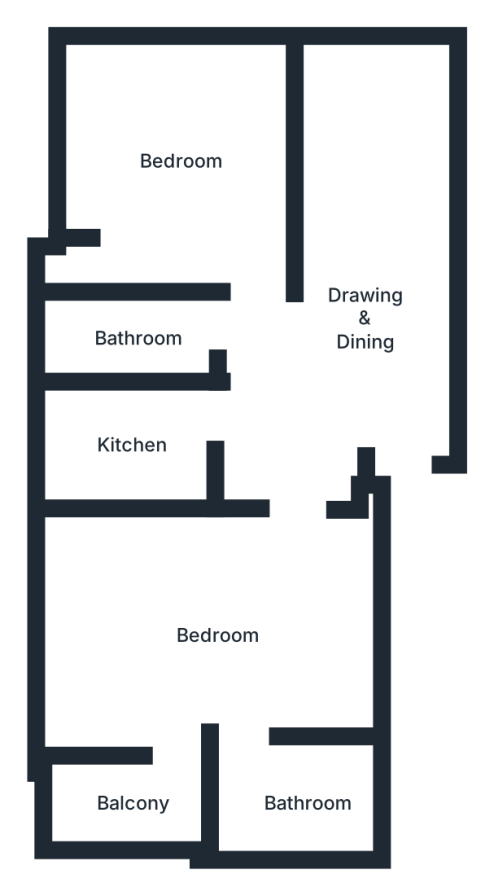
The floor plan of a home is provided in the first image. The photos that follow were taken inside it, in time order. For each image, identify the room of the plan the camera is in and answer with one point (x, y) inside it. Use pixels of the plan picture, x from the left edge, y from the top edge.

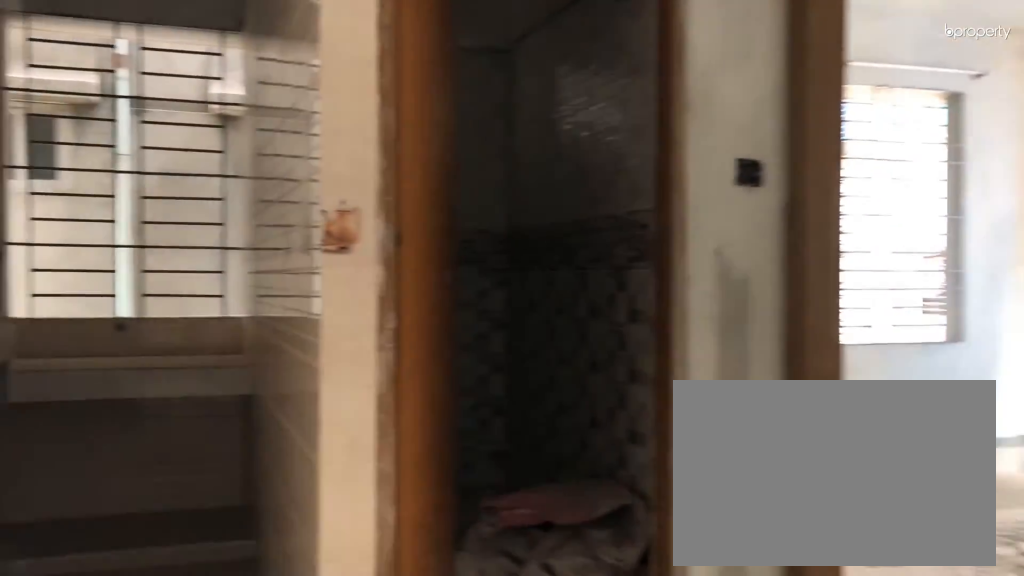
(358, 306)
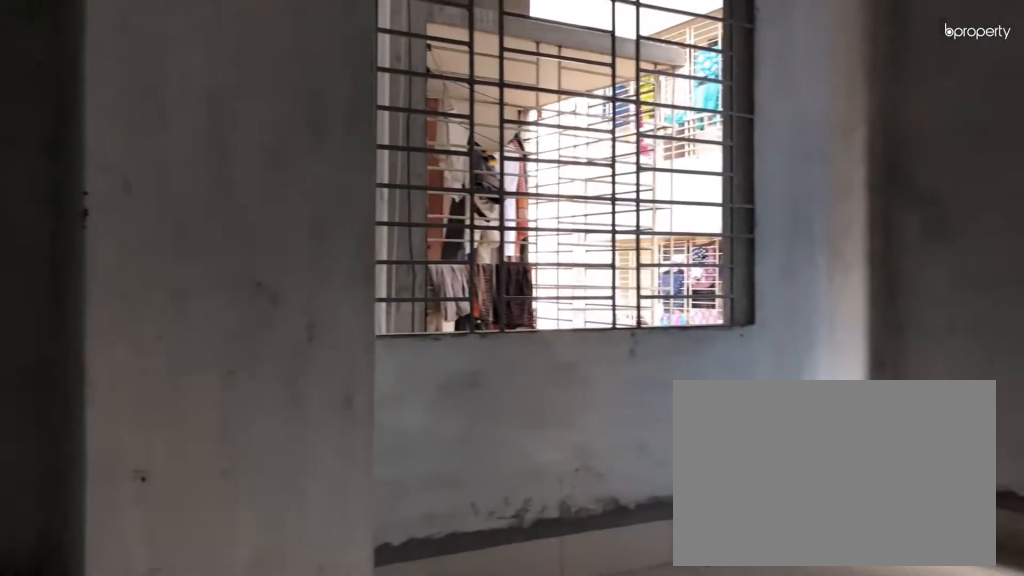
(170, 148)
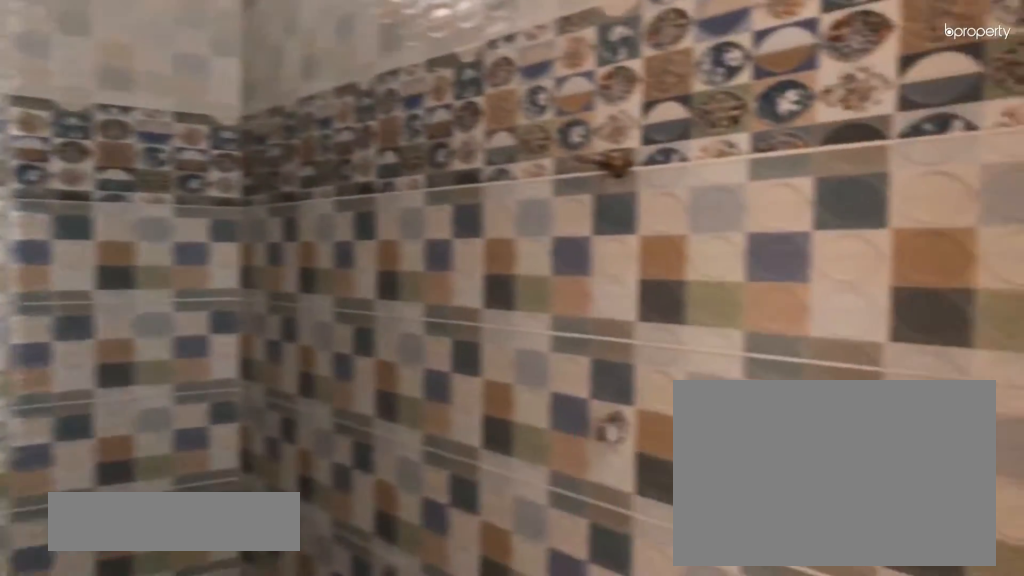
(138, 334)
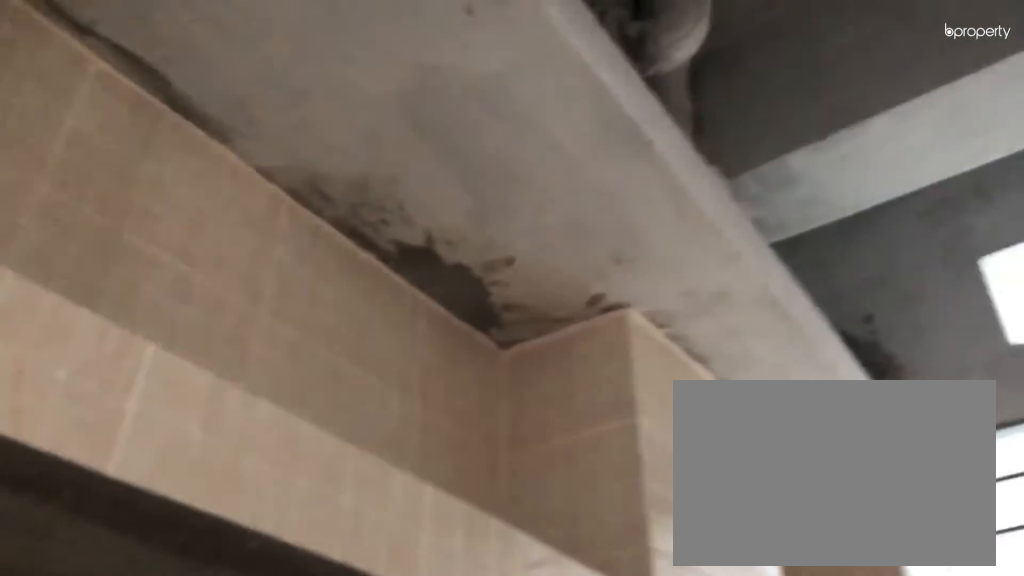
(141, 445)
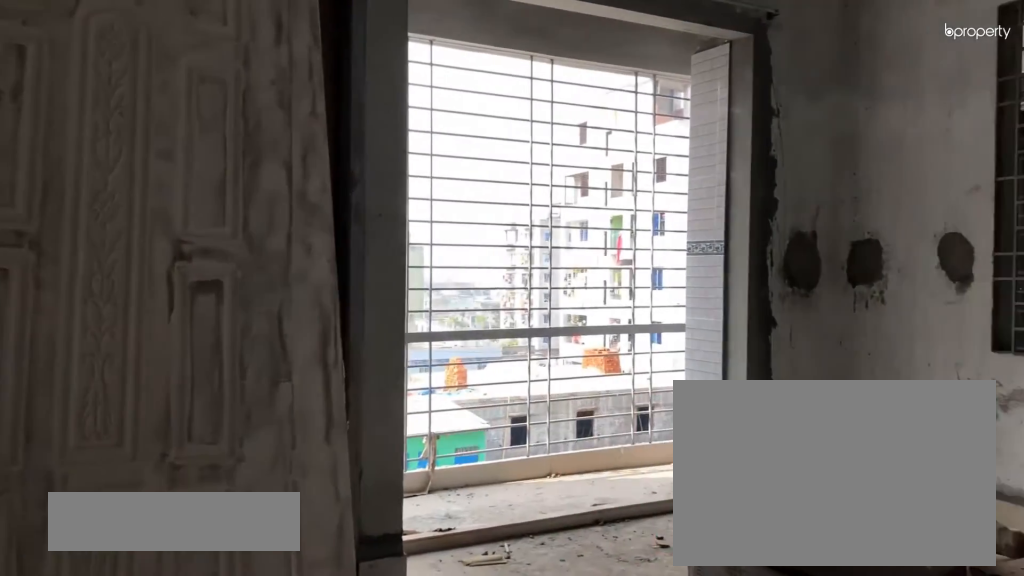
(227, 628)
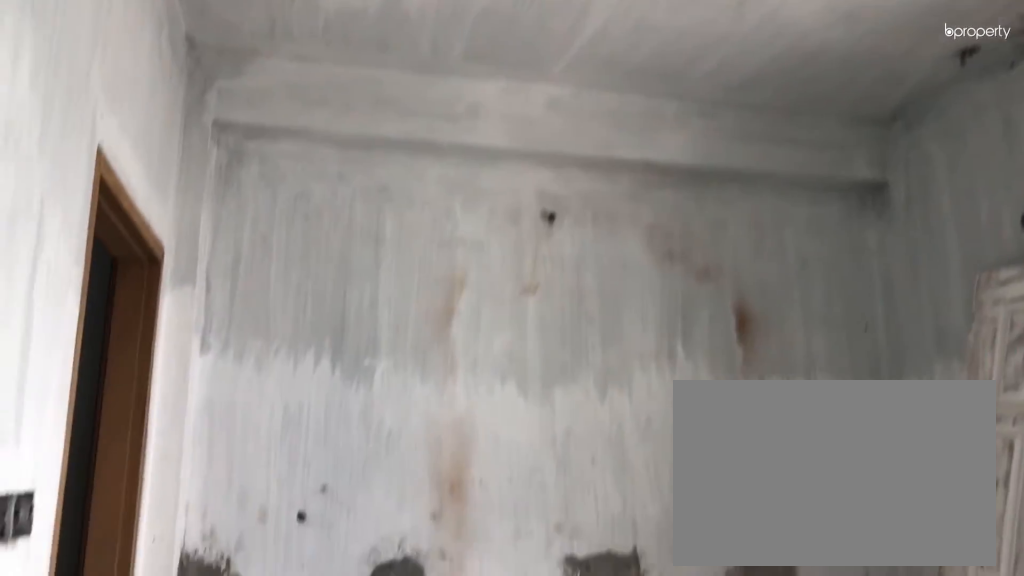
(227, 628)
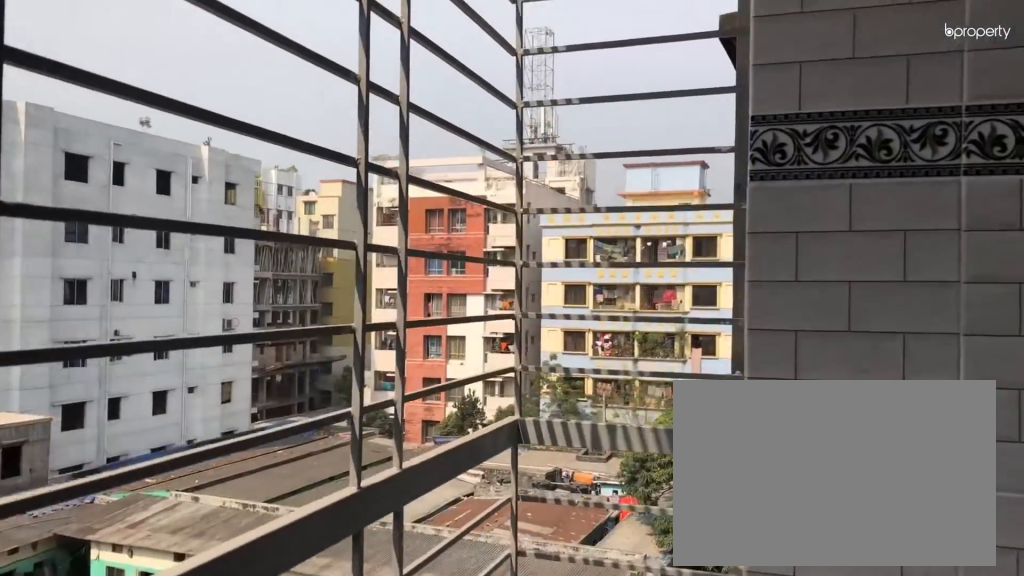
(131, 796)
